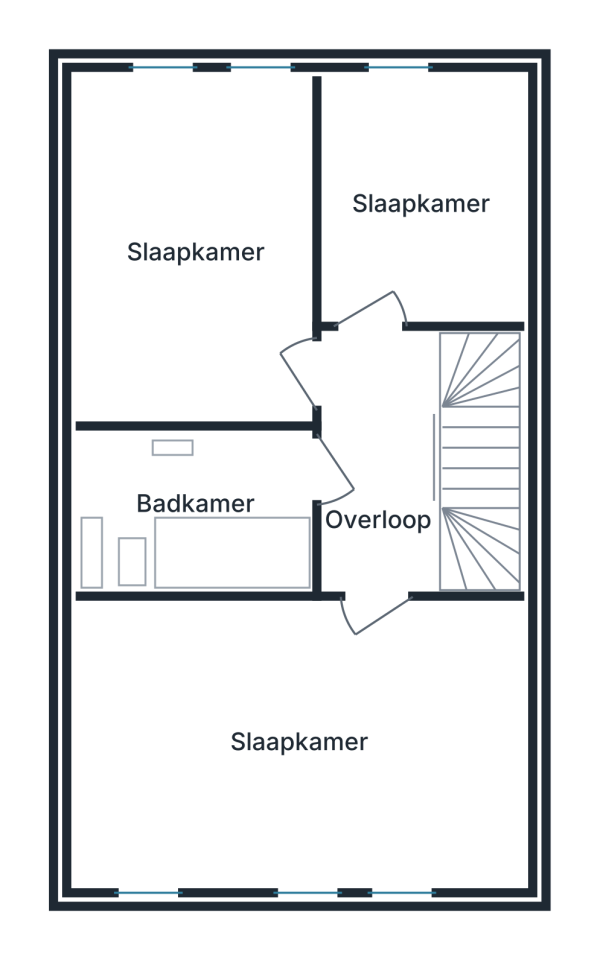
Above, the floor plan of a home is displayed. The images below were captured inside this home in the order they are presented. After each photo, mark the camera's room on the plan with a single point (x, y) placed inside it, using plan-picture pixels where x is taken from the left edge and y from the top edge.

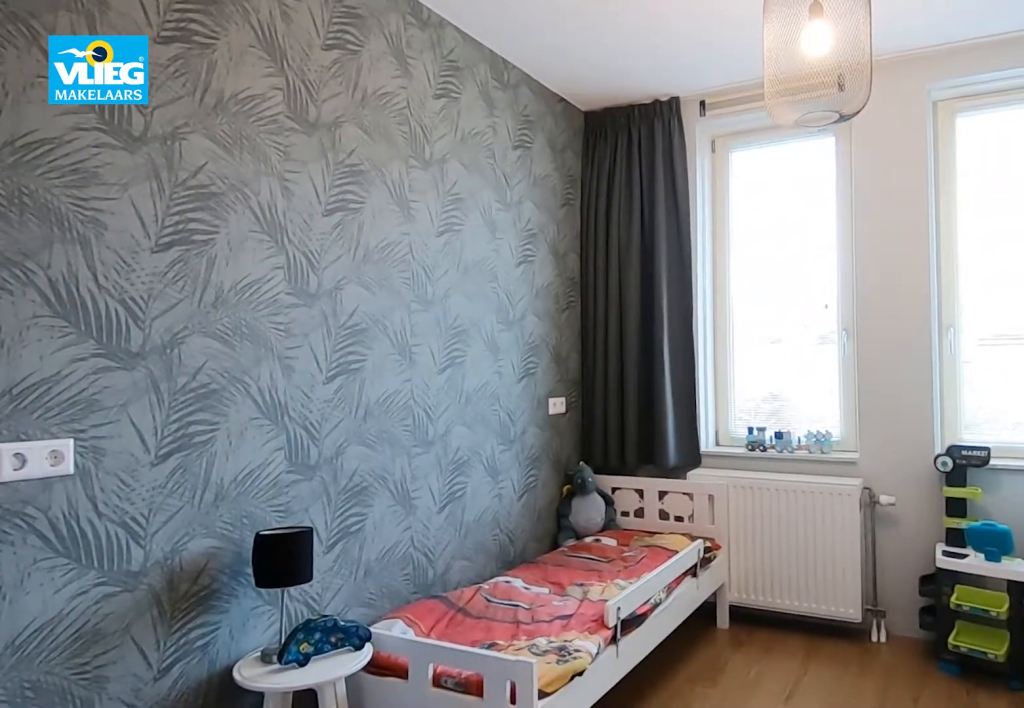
(183, 145)
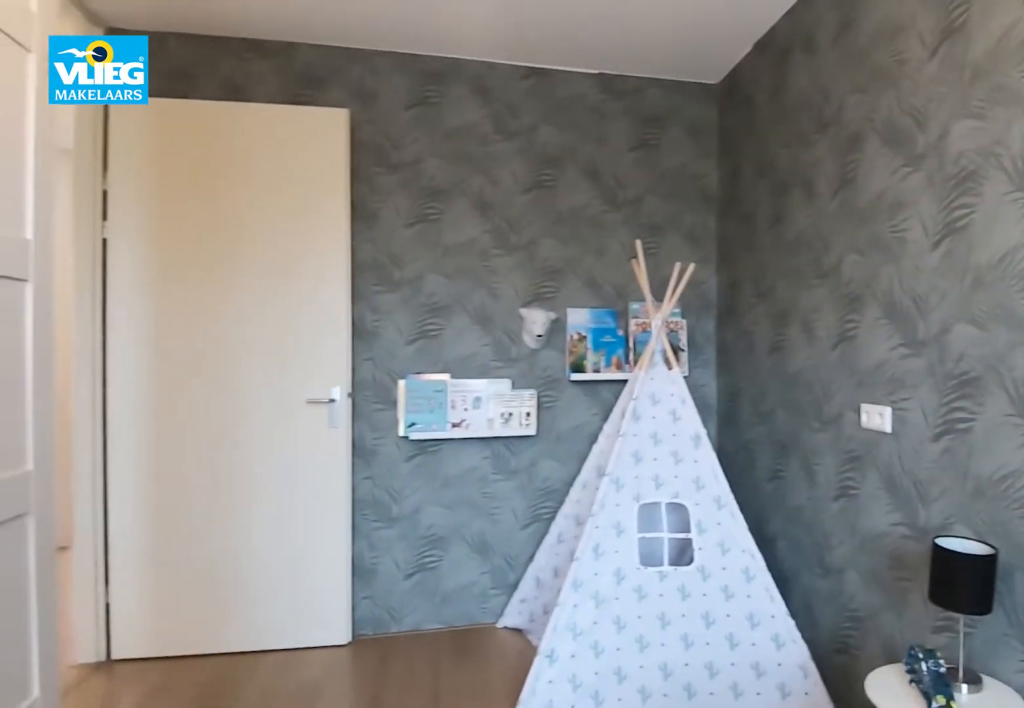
(183, 145)
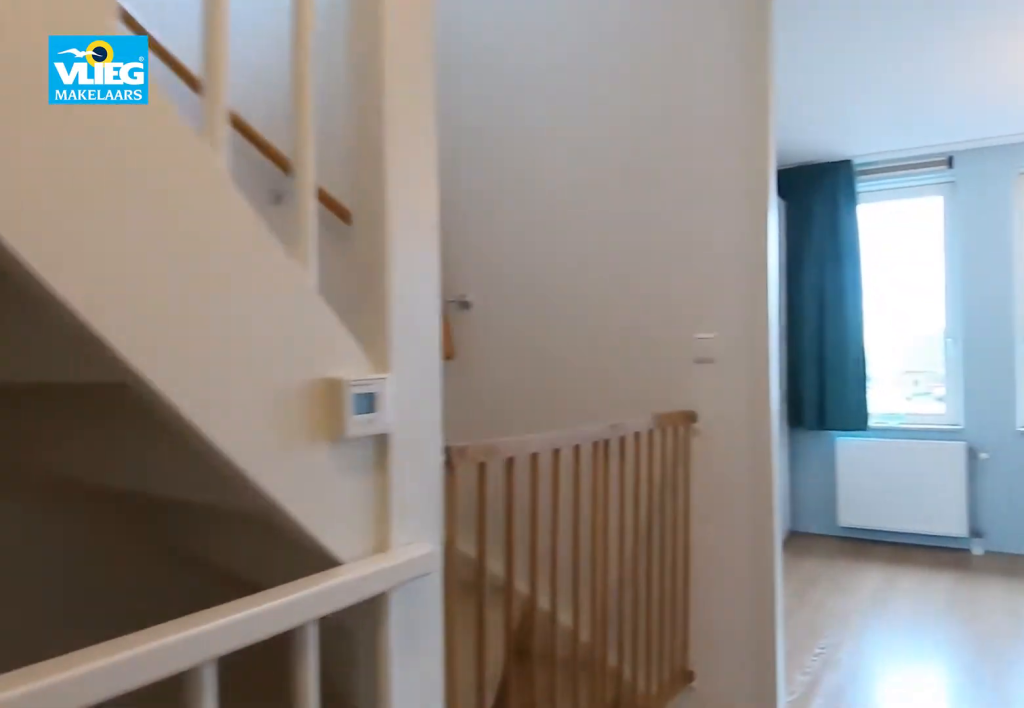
(400, 461)
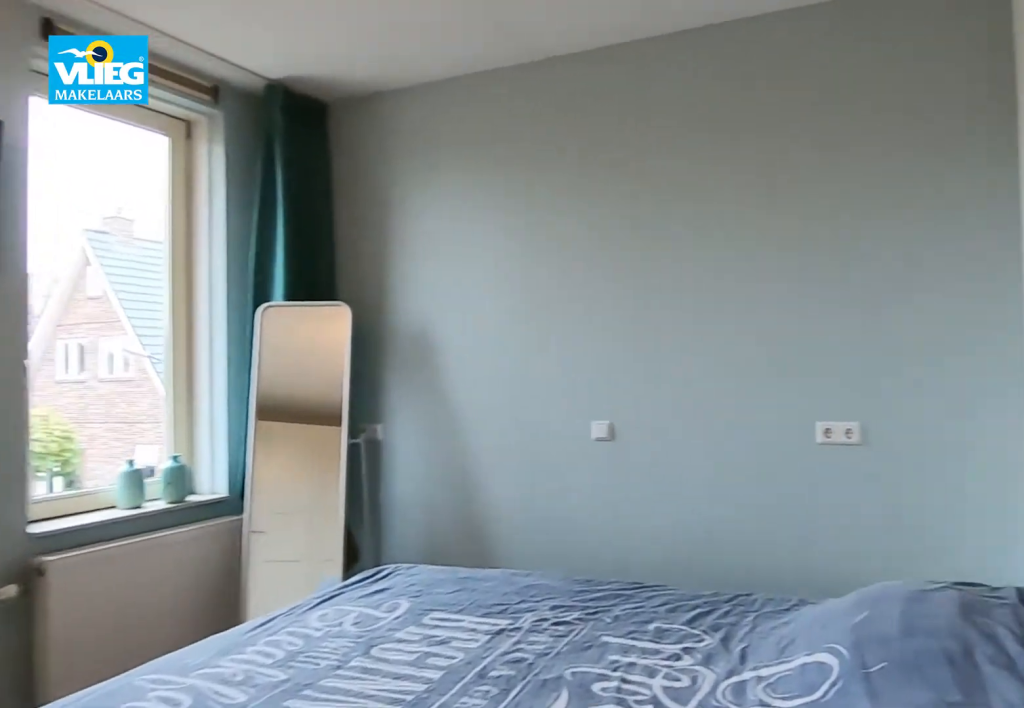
(297, 741)
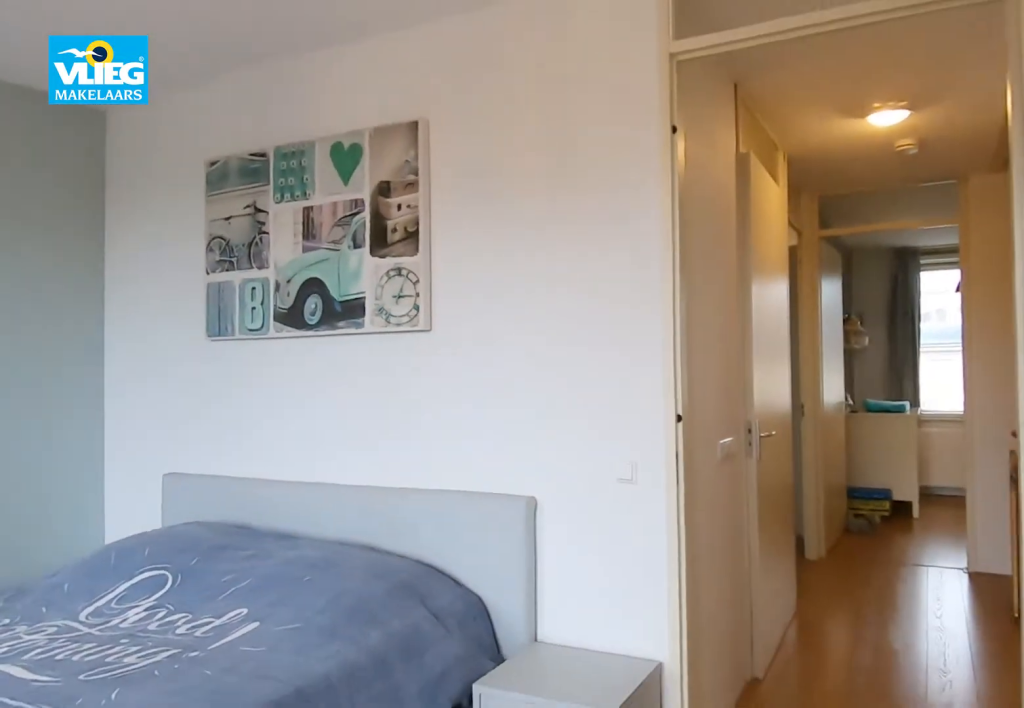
(297, 741)
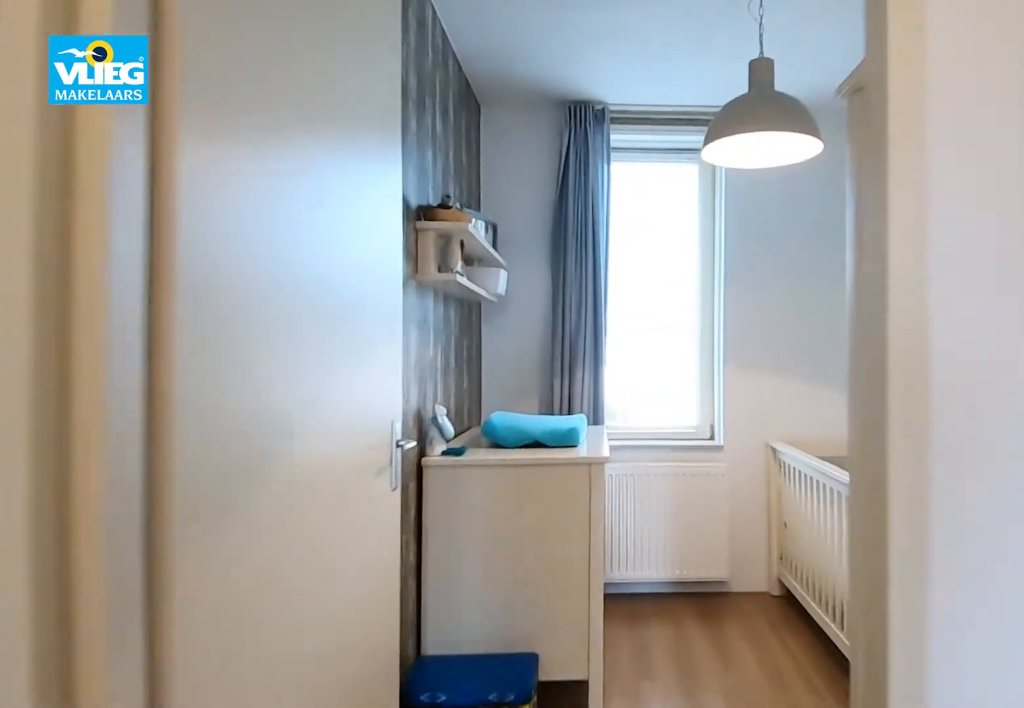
(398, 462)
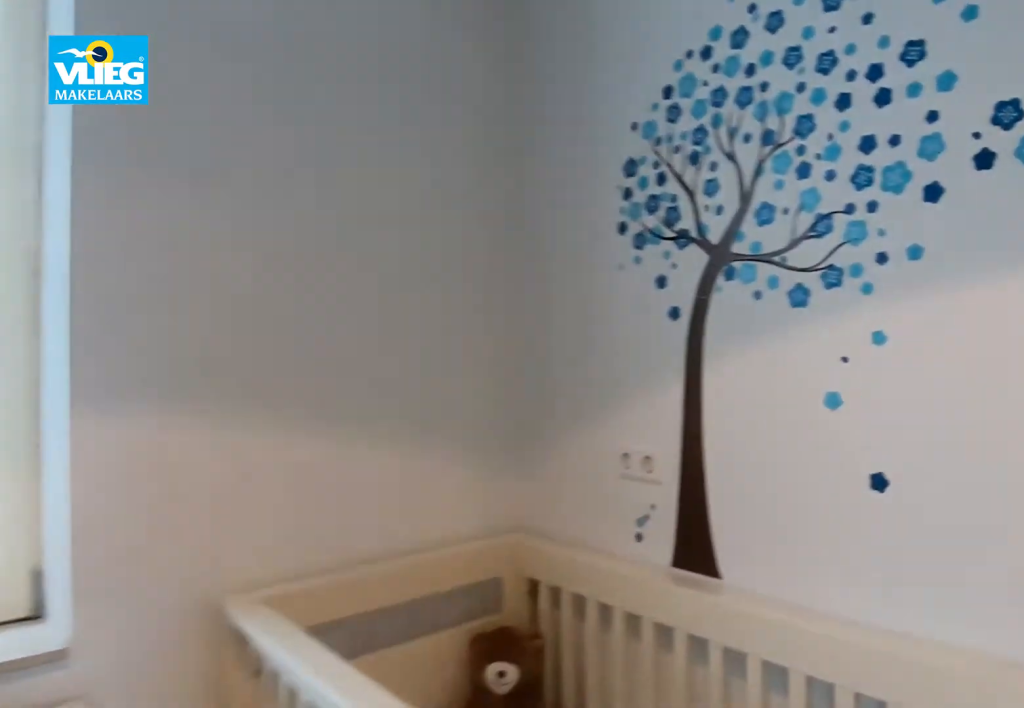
(432, 159)
